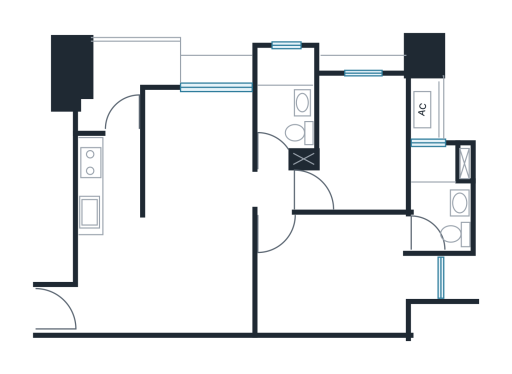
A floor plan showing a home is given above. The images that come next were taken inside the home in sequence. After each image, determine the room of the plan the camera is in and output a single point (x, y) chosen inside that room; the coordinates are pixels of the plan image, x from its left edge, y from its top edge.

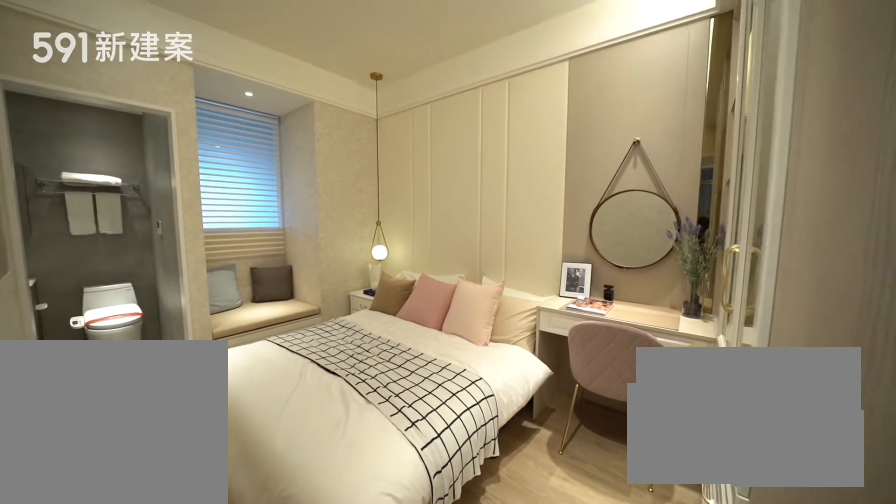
(334, 274)
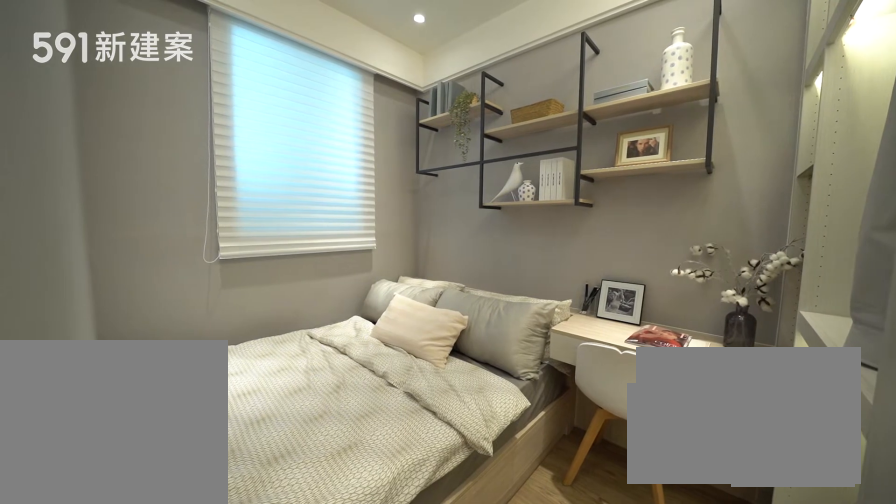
(367, 138)
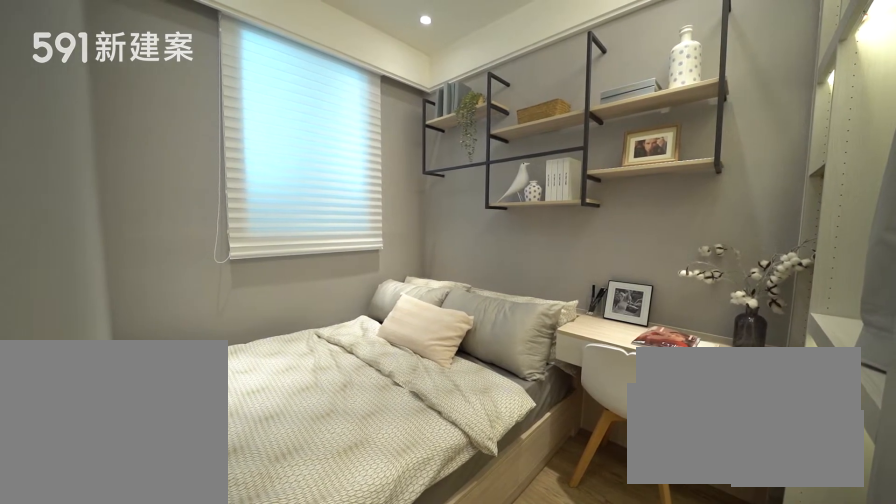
(367, 138)
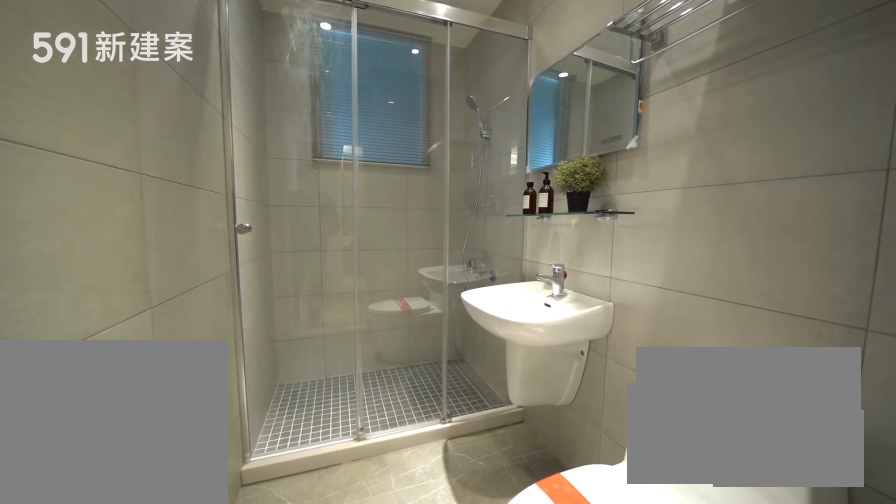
(285, 100)
